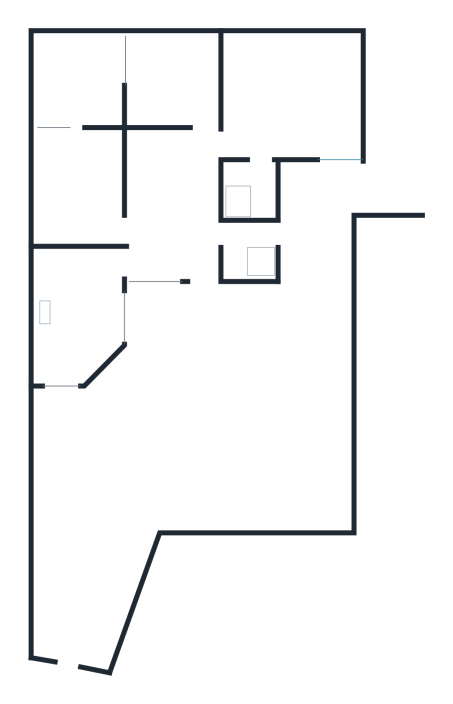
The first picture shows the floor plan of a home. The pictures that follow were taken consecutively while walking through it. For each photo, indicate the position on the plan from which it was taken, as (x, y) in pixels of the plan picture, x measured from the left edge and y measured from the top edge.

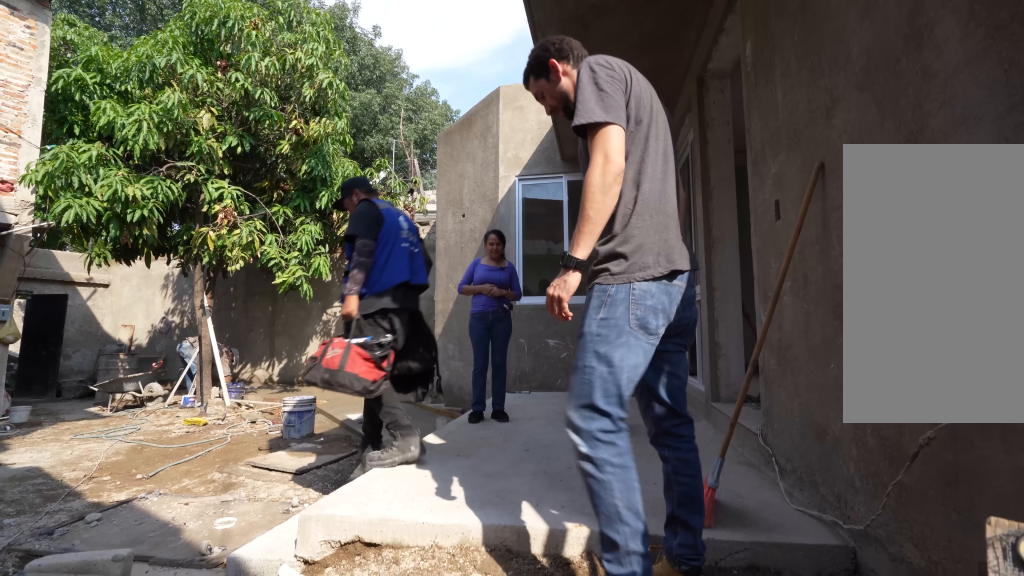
(326, 318)
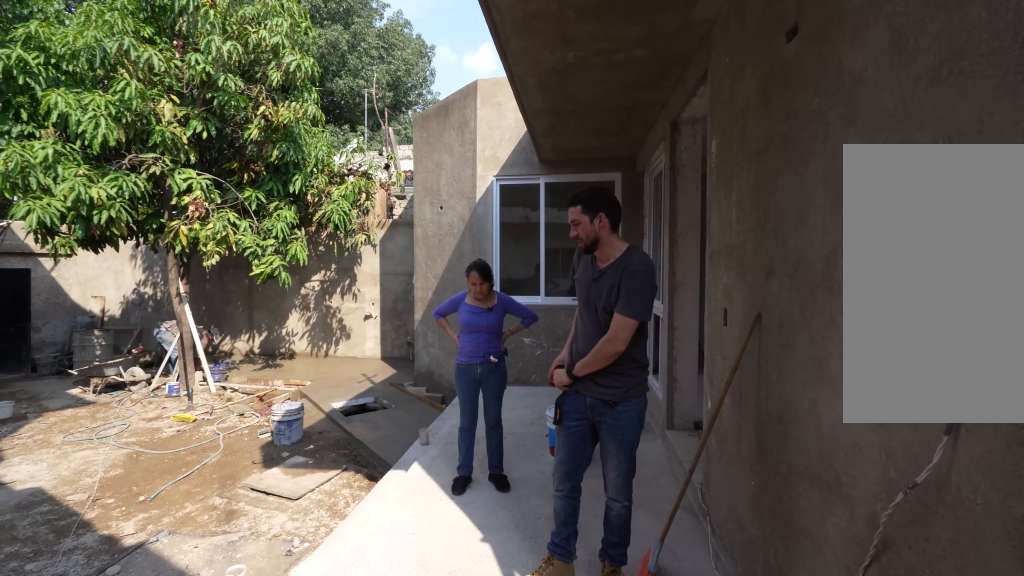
(326, 318)
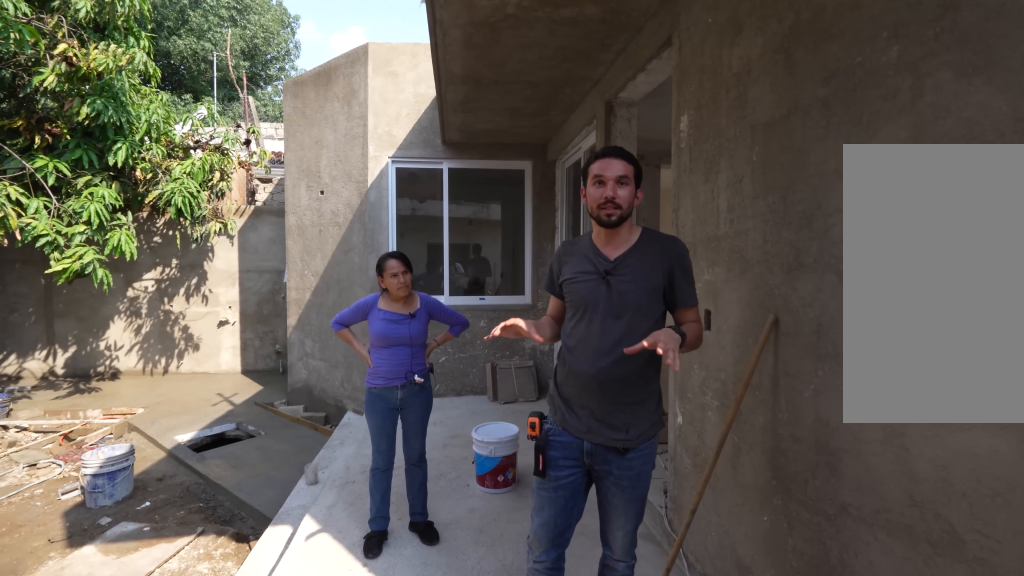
(326, 318)
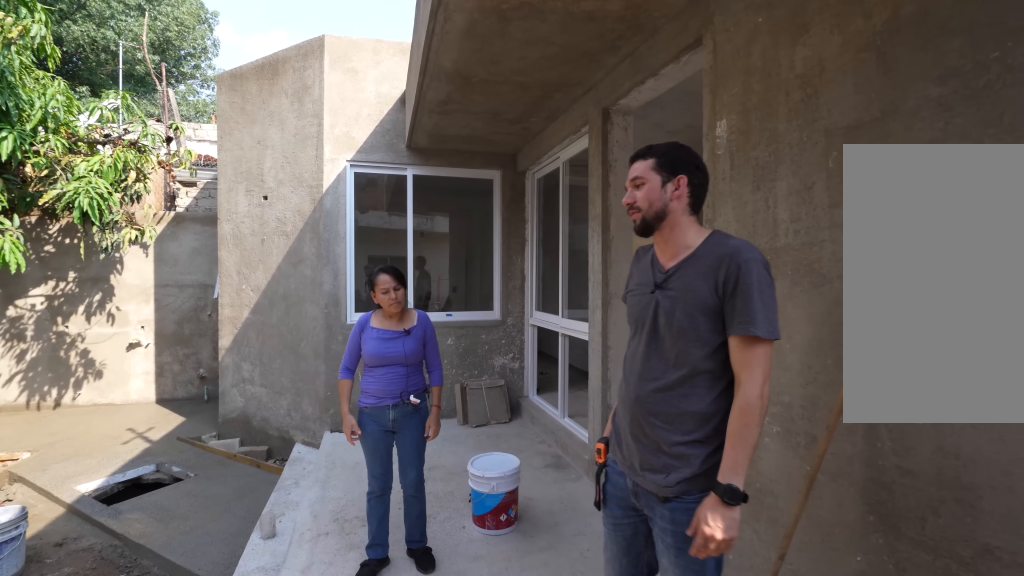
(327, 318)
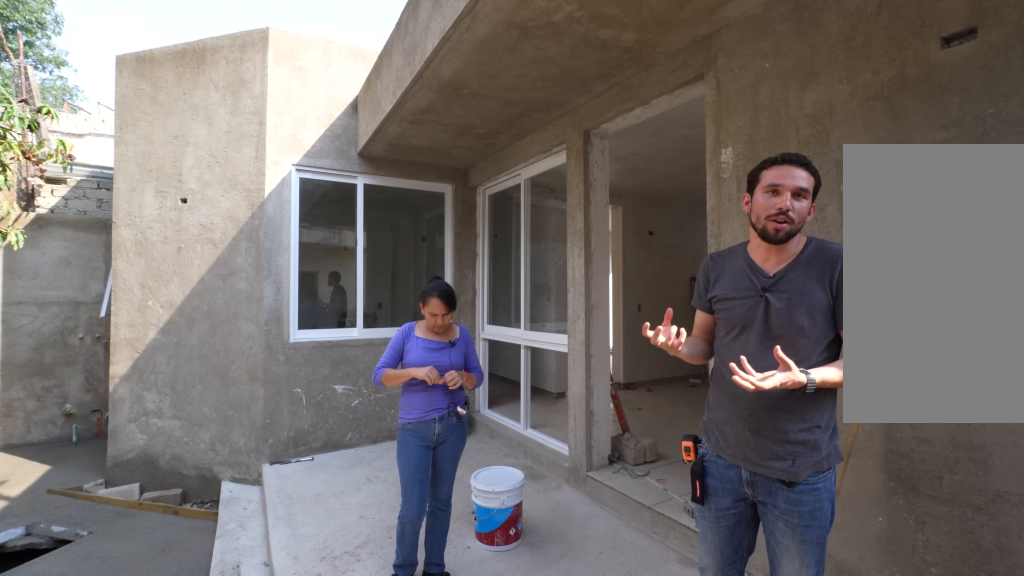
(301, 330)
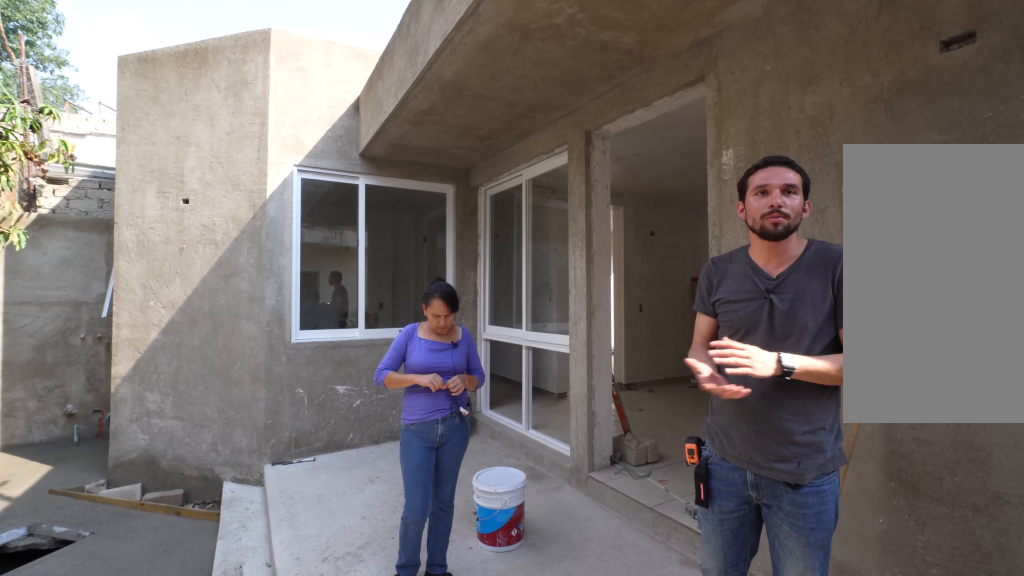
(299, 330)
